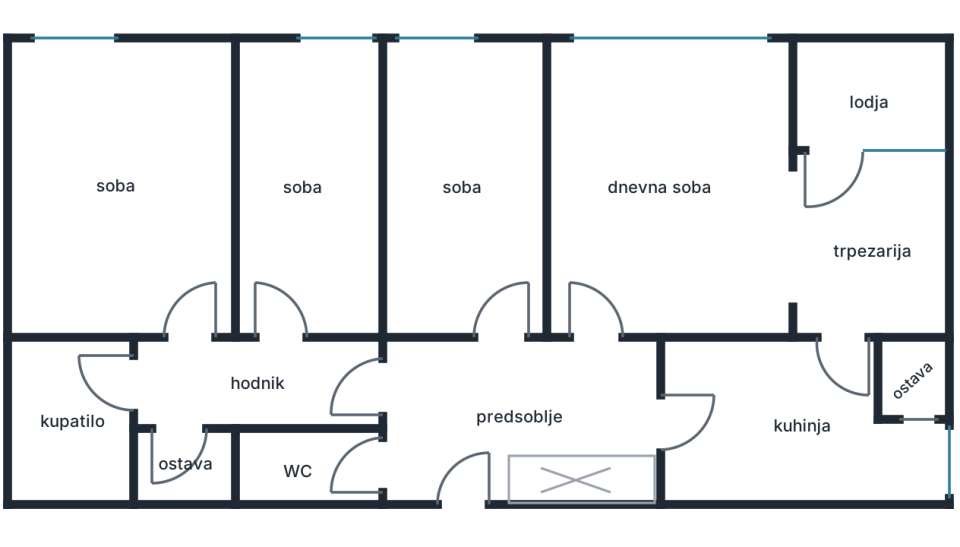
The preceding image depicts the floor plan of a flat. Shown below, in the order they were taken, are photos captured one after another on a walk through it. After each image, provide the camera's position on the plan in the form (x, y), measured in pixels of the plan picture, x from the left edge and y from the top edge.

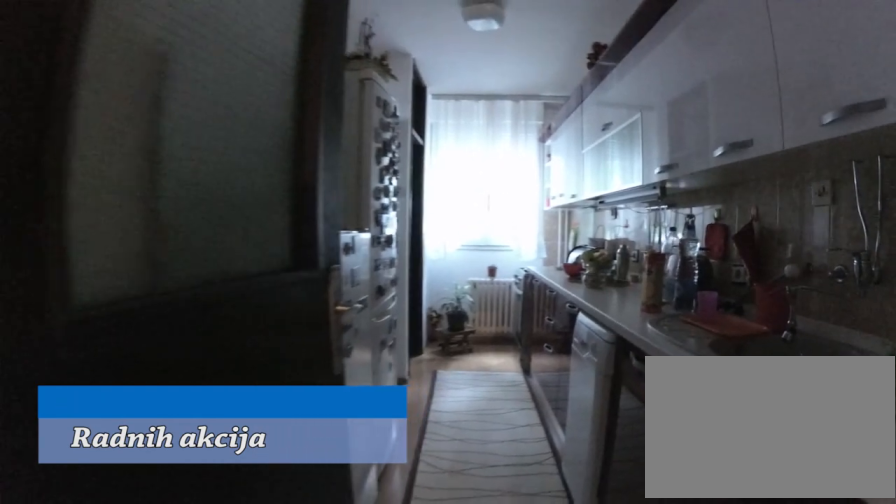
(653, 452)
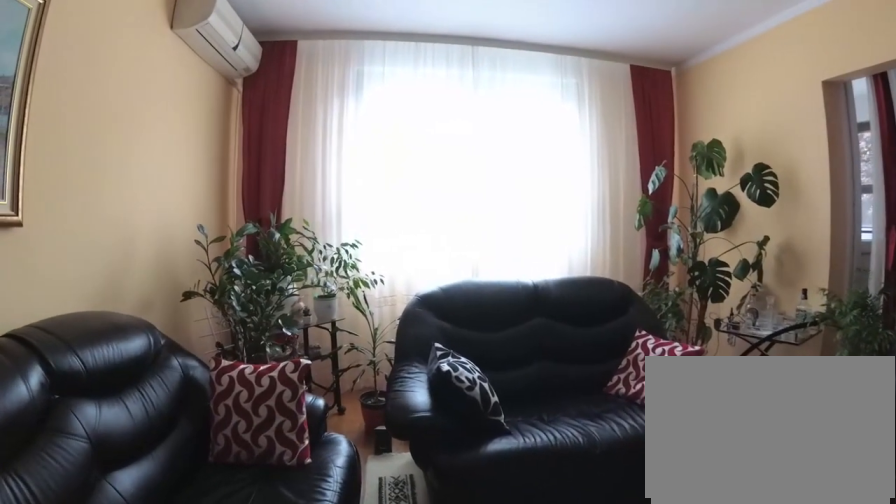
(614, 236)
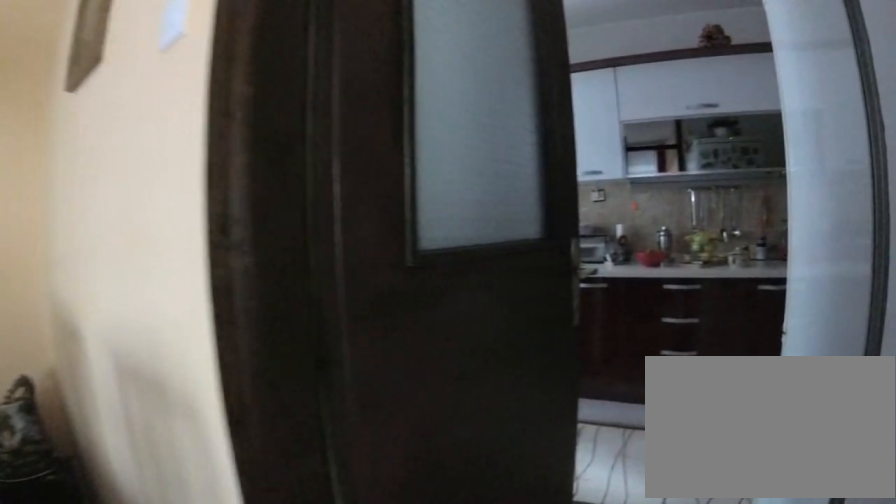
(802, 238)
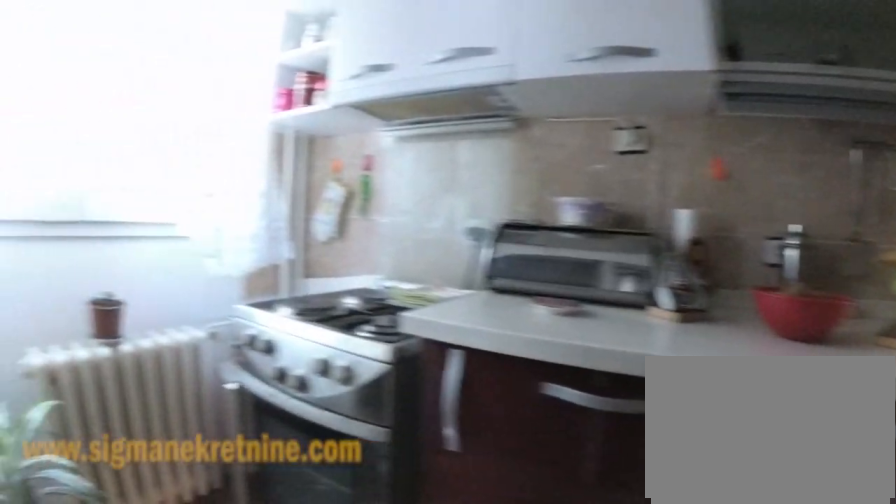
(820, 396)
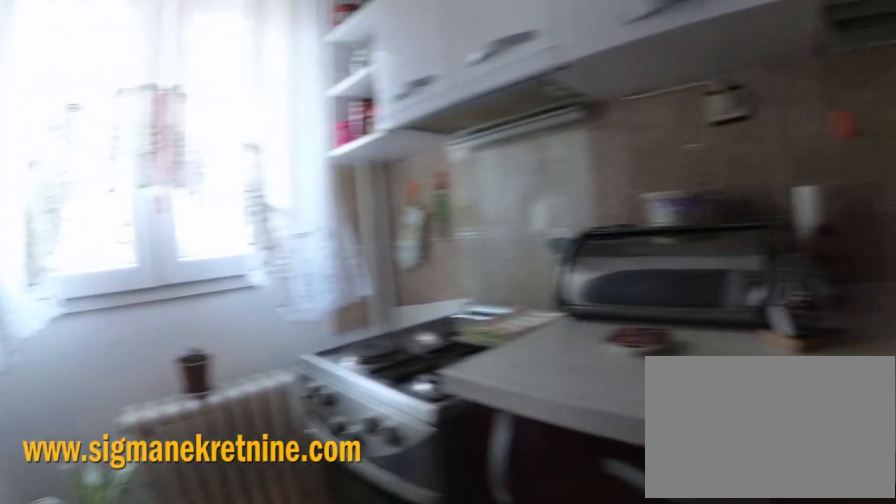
(816, 400)
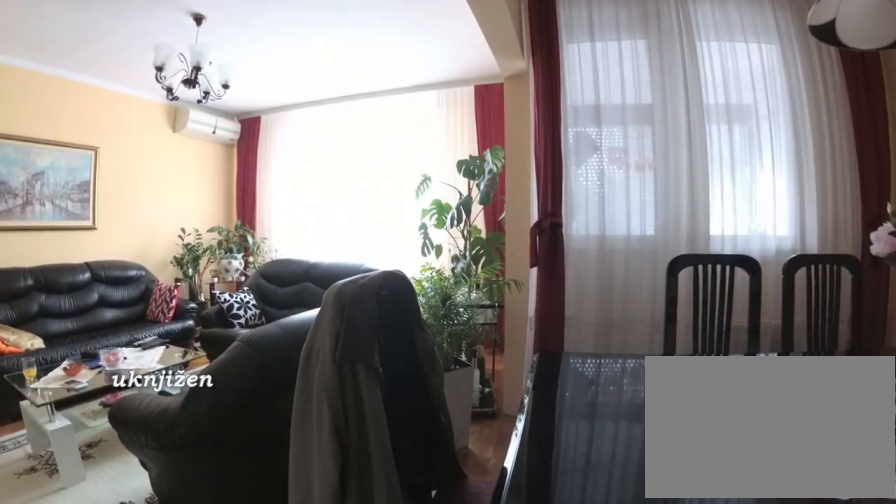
(839, 325)
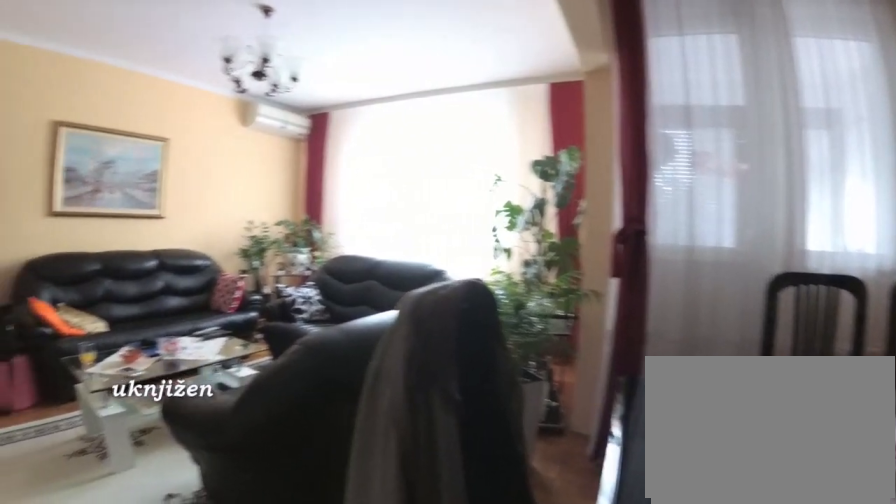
(833, 321)
